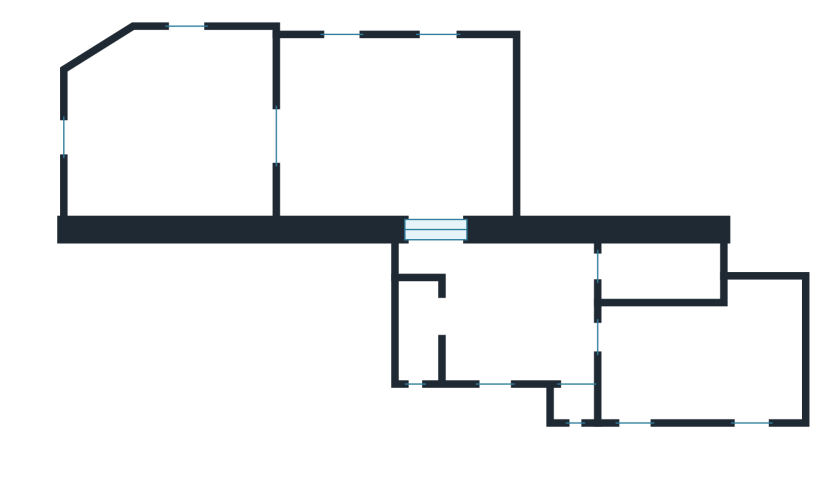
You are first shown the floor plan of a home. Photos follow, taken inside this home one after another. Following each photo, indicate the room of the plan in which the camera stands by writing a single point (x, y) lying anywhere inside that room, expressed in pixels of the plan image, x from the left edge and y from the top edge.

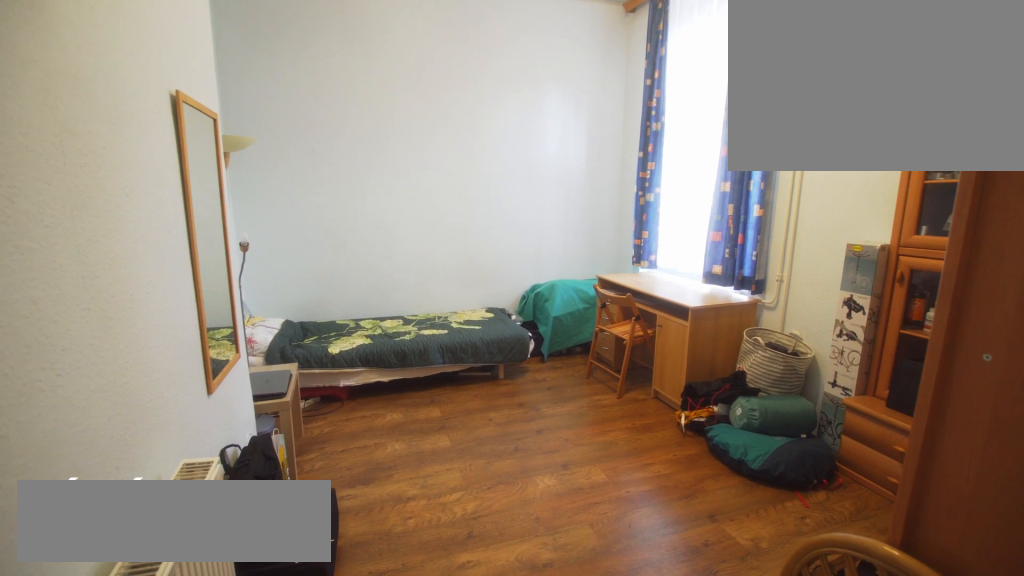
(712, 368)
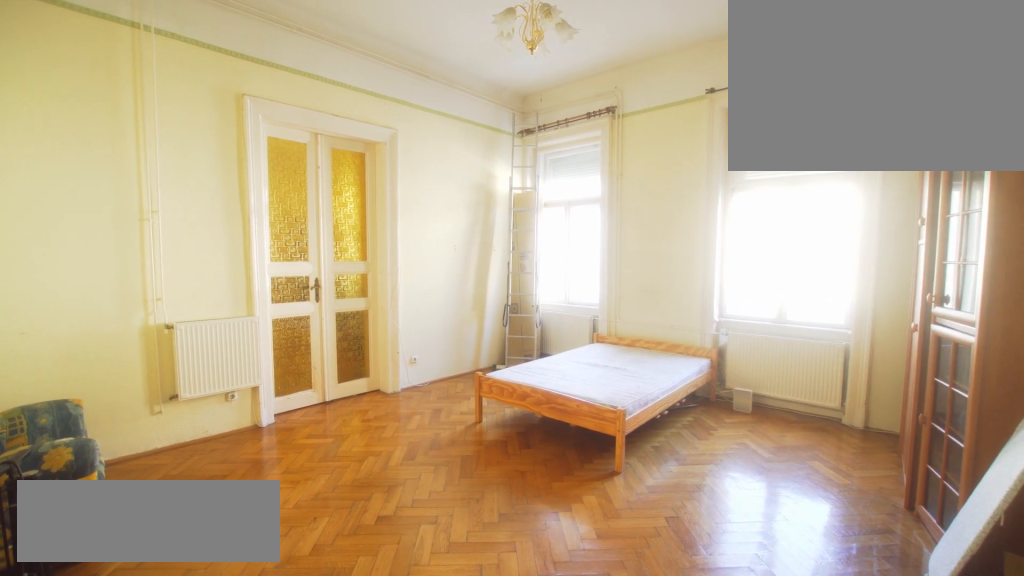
(401, 135)
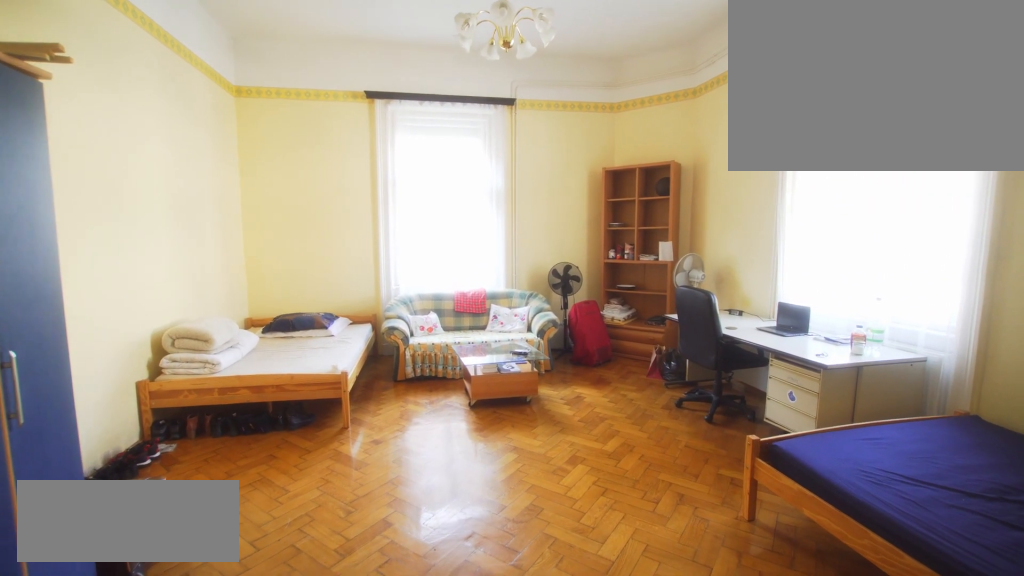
(173, 136)
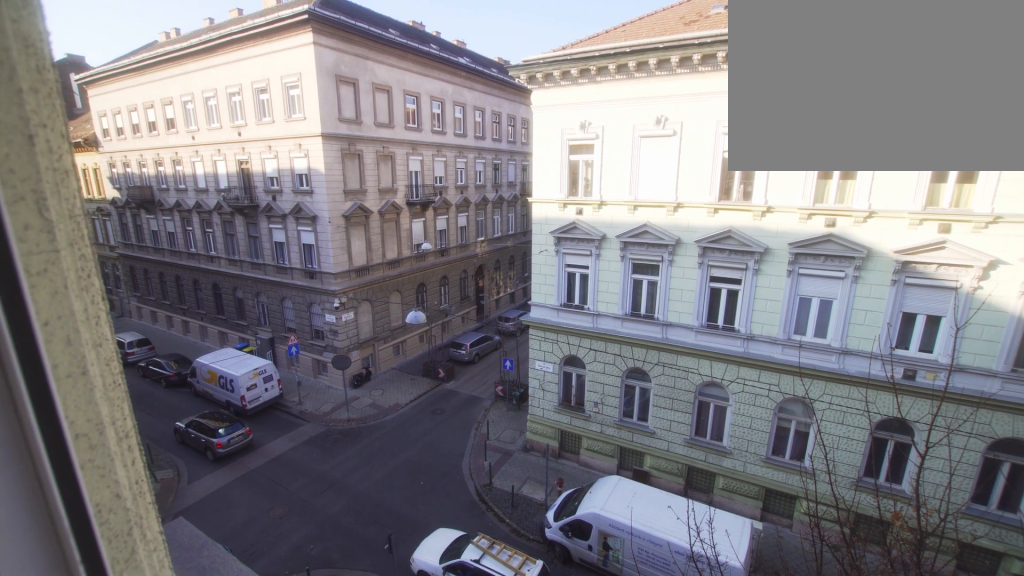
(172, 135)
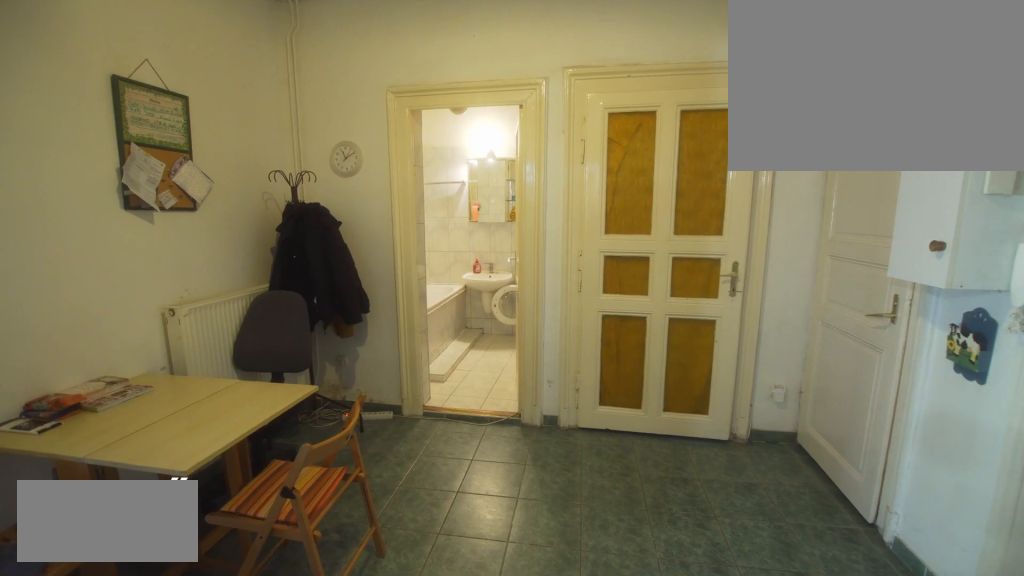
(499, 317)
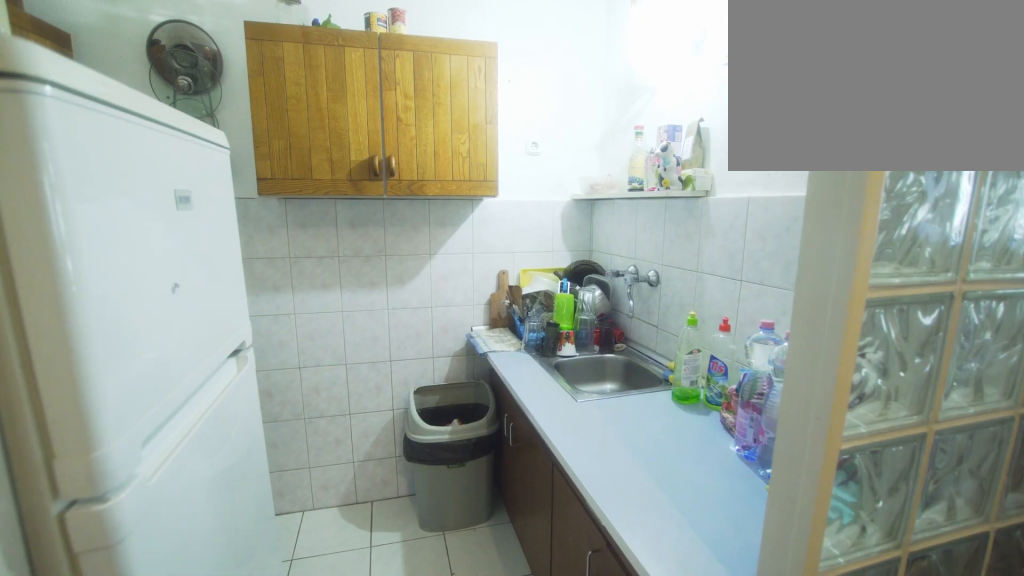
(421, 321)
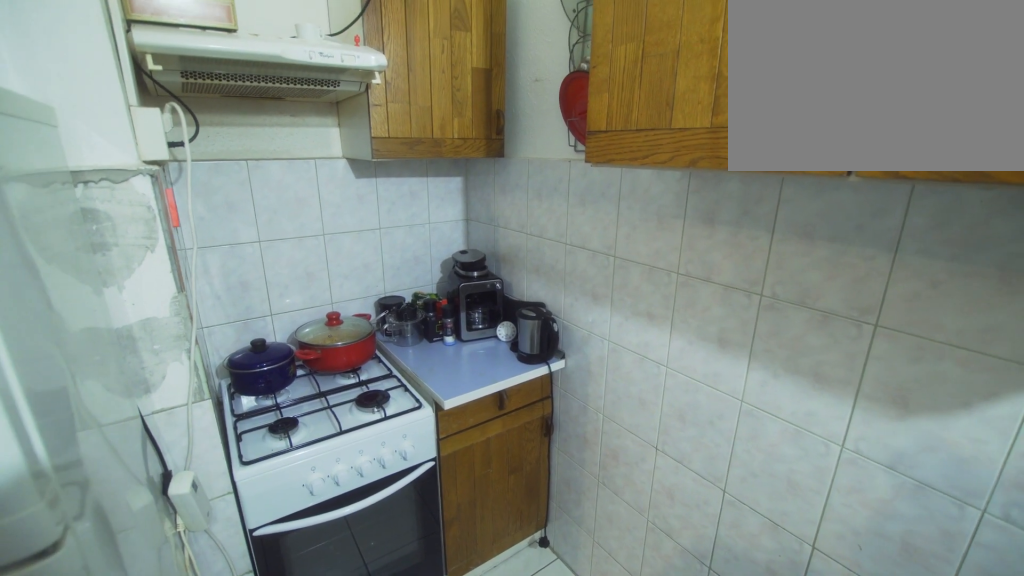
(421, 322)
